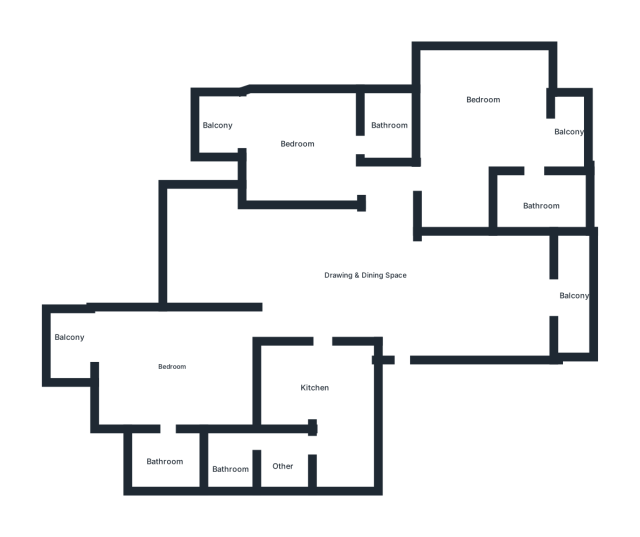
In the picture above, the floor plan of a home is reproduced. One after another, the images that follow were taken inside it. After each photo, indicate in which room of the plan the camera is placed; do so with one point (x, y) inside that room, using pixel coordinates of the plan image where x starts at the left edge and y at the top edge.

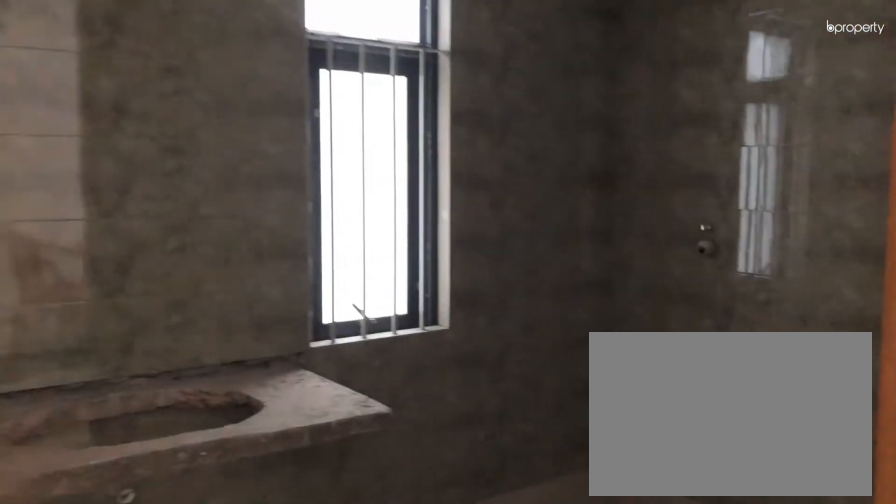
(166, 421)
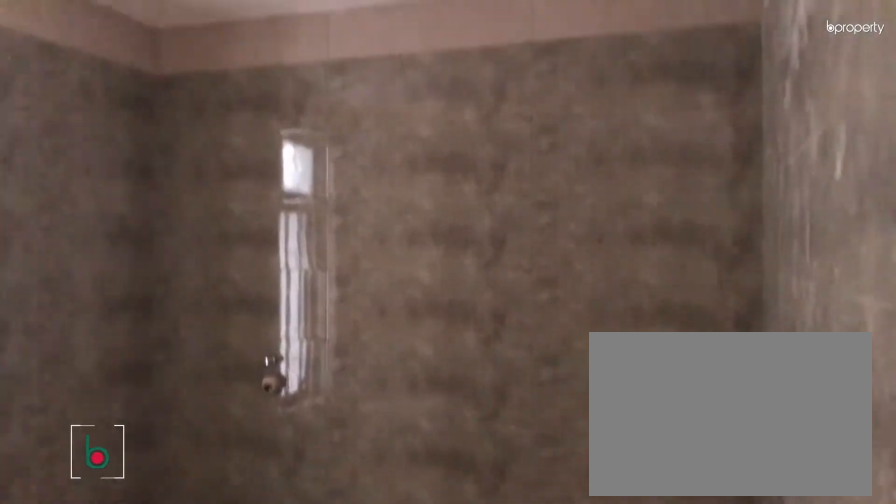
(176, 455)
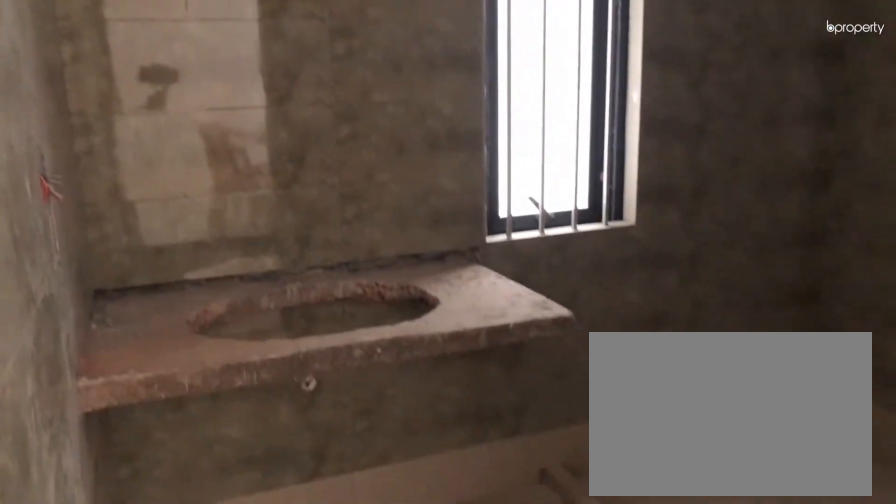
(176, 455)
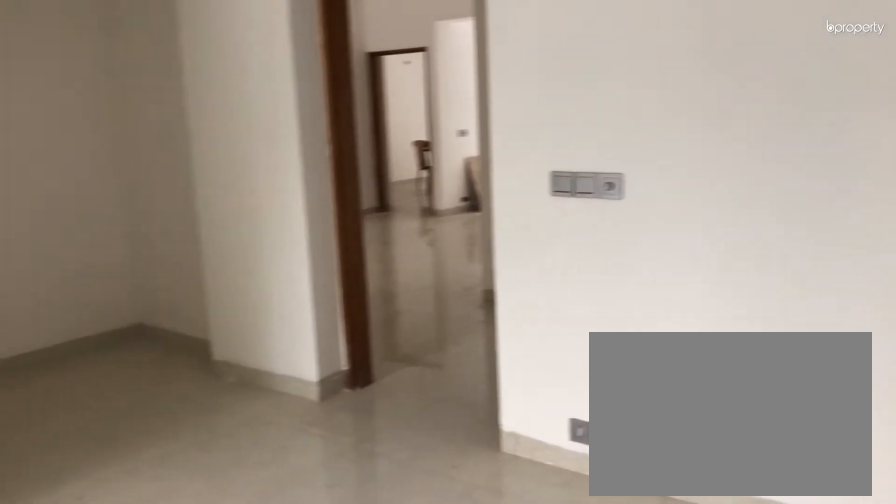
(488, 129)
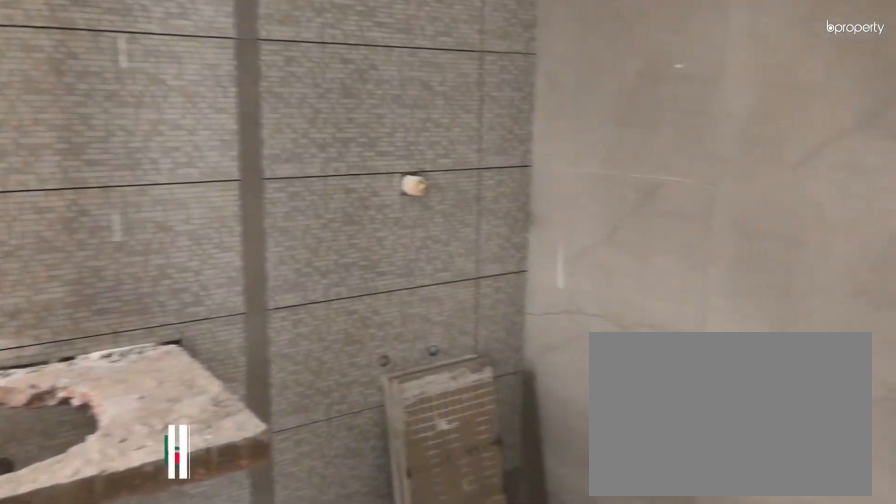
(535, 205)
